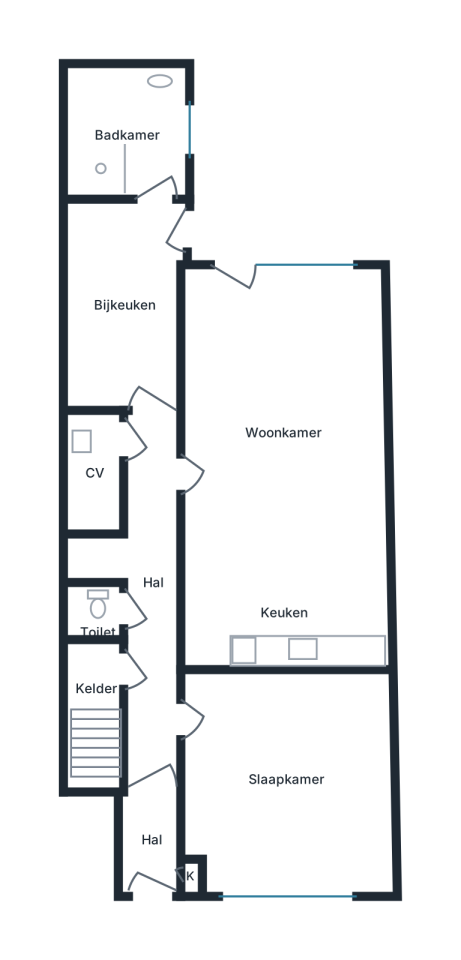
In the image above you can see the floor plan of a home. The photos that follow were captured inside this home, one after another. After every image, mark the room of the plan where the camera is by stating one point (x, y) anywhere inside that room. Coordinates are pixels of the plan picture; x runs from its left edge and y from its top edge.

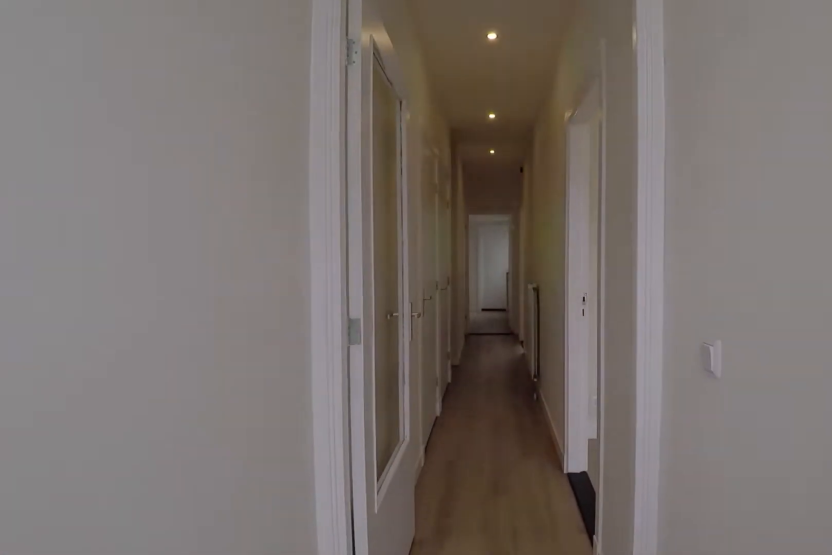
(151, 837)
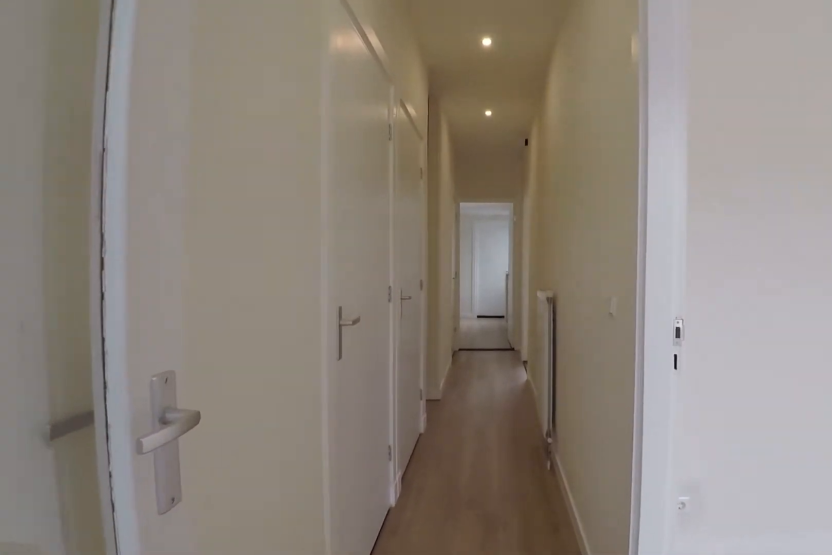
(146, 595)
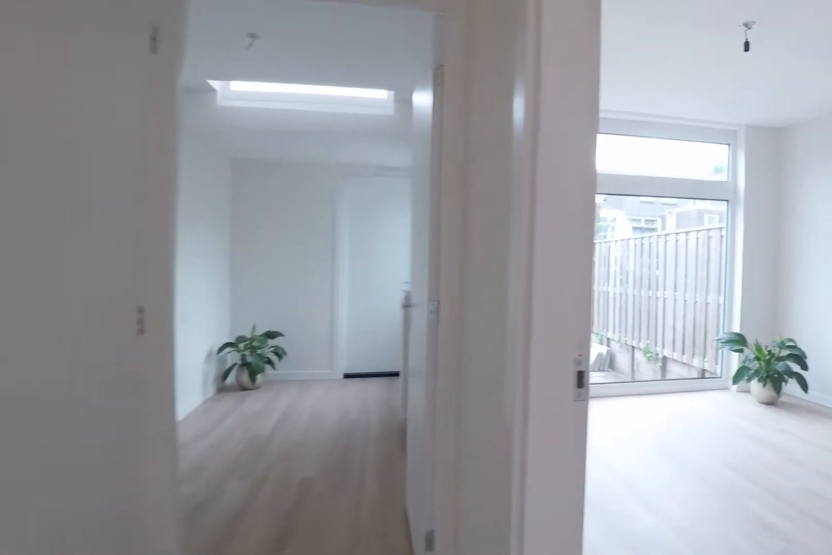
(146, 595)
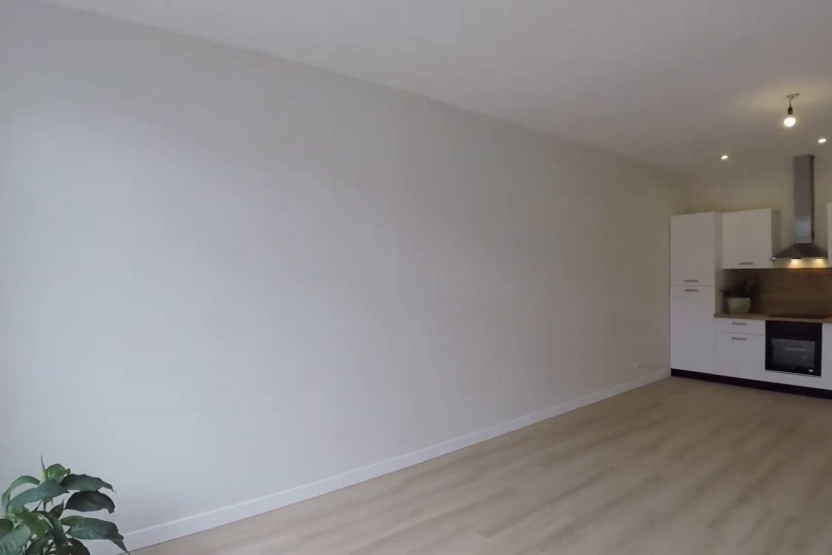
(282, 469)
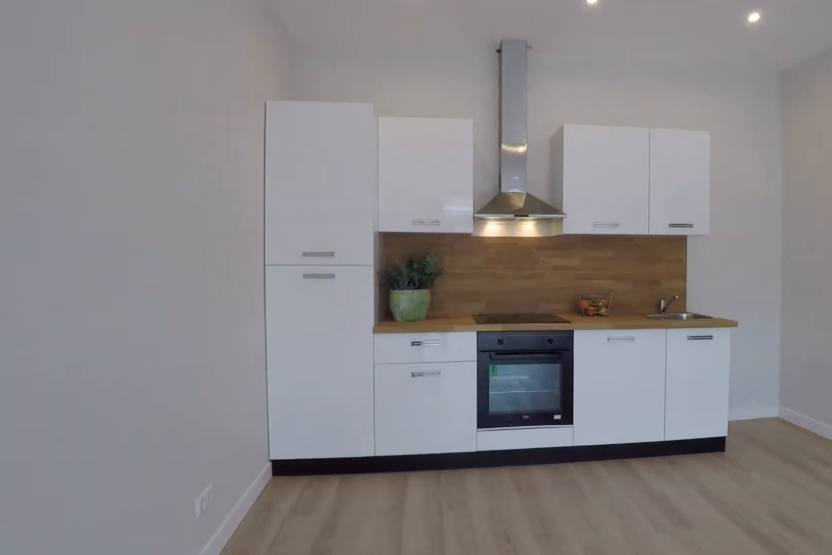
(282, 469)
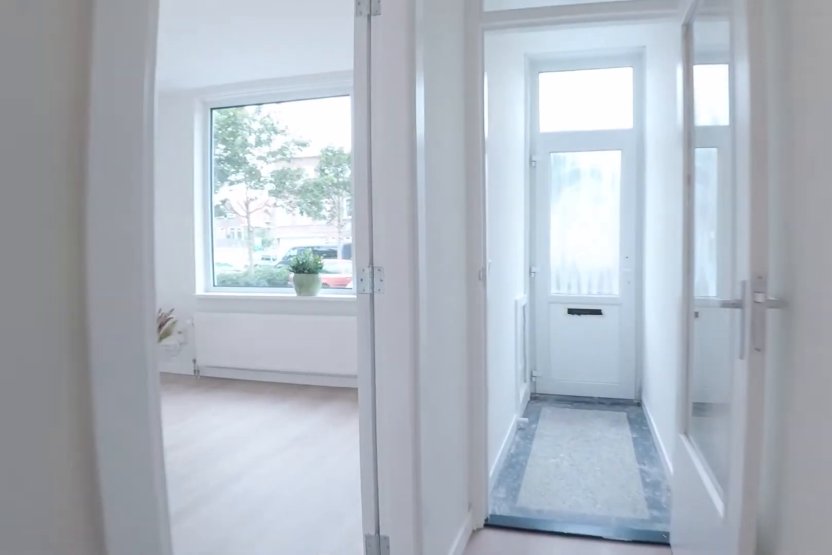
(146, 595)
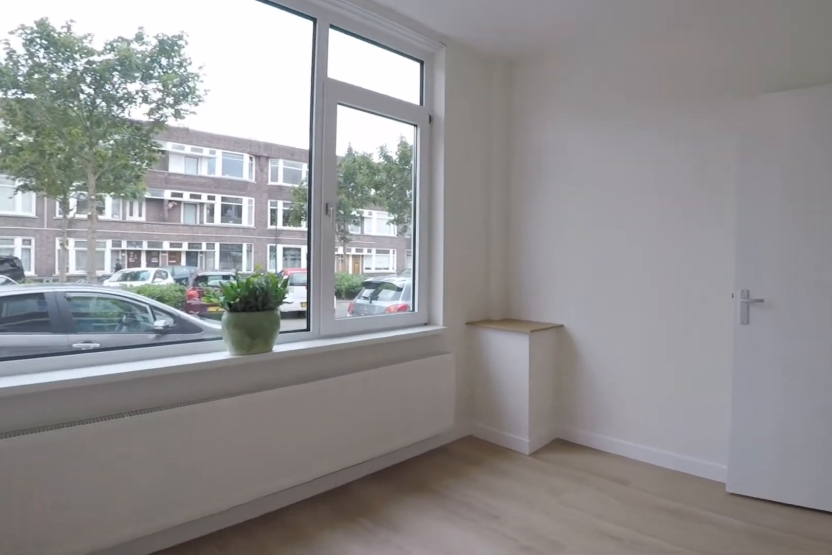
(286, 780)
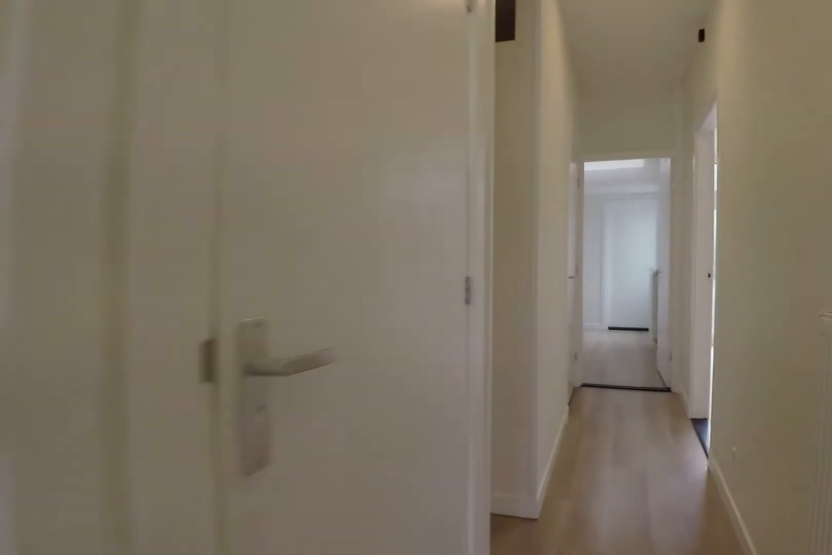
(146, 595)
